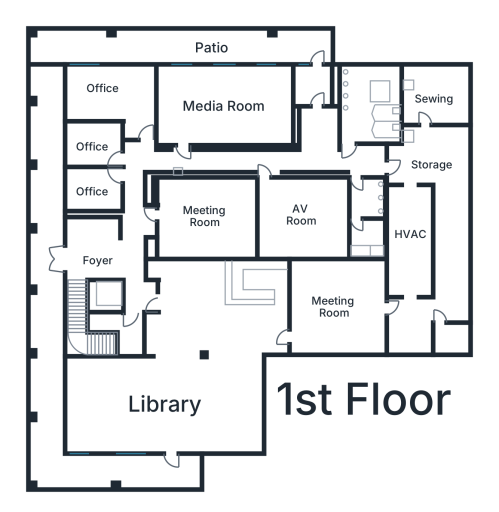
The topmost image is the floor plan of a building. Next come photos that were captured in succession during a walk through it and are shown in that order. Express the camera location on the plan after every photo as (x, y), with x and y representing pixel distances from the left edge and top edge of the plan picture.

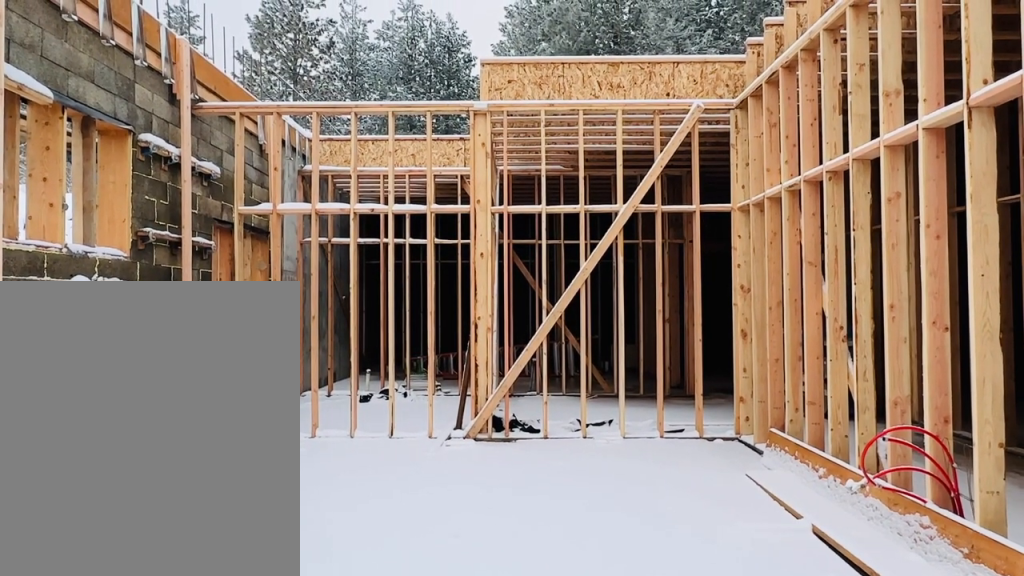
(195, 103)
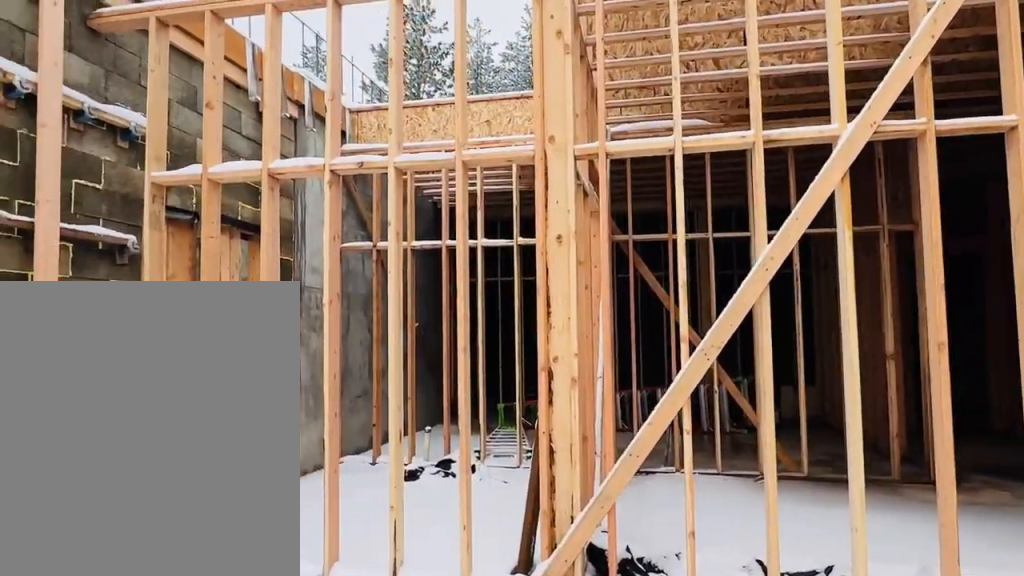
(265, 105)
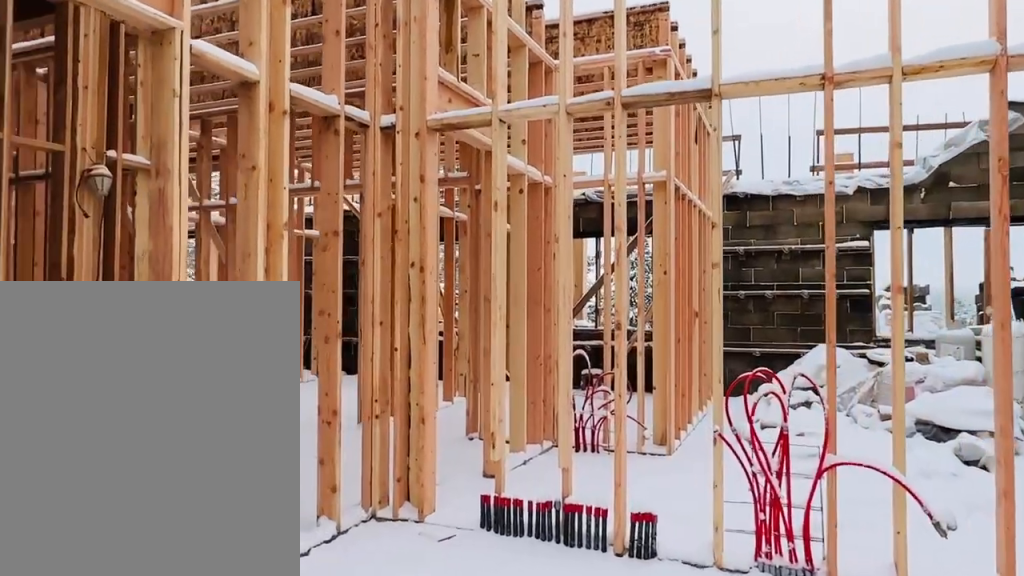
(226, 107)
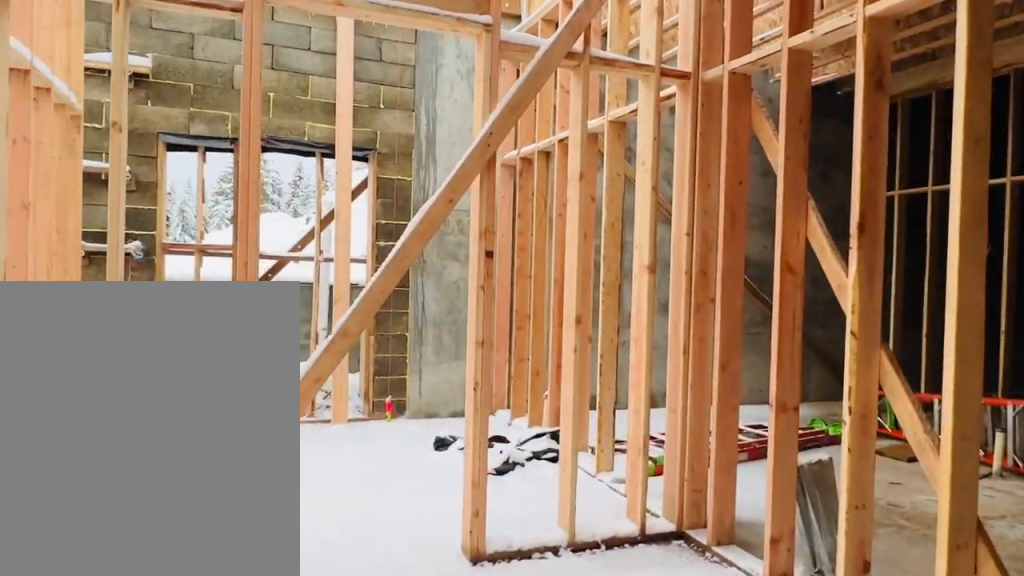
(316, 147)
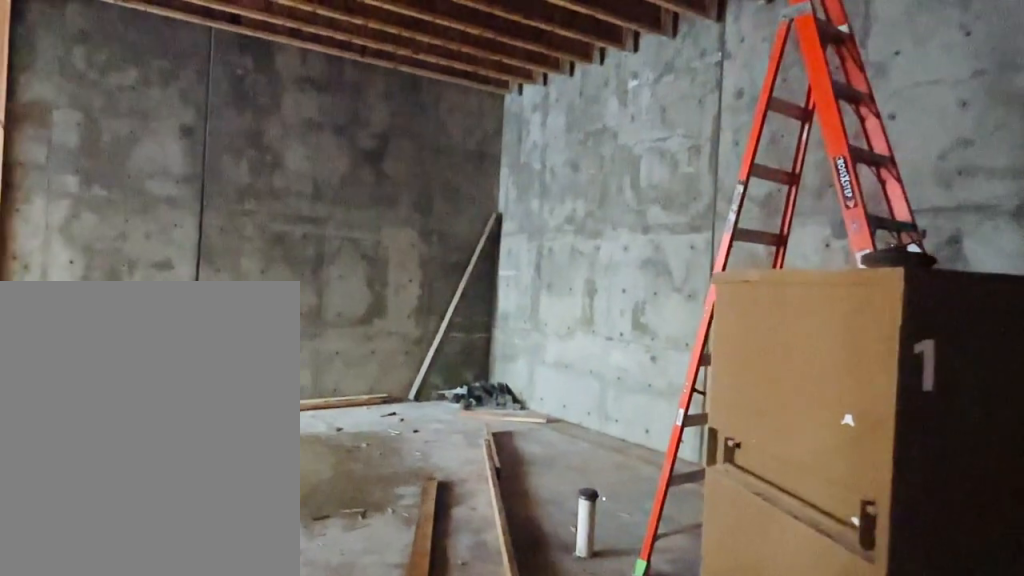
(428, 146)
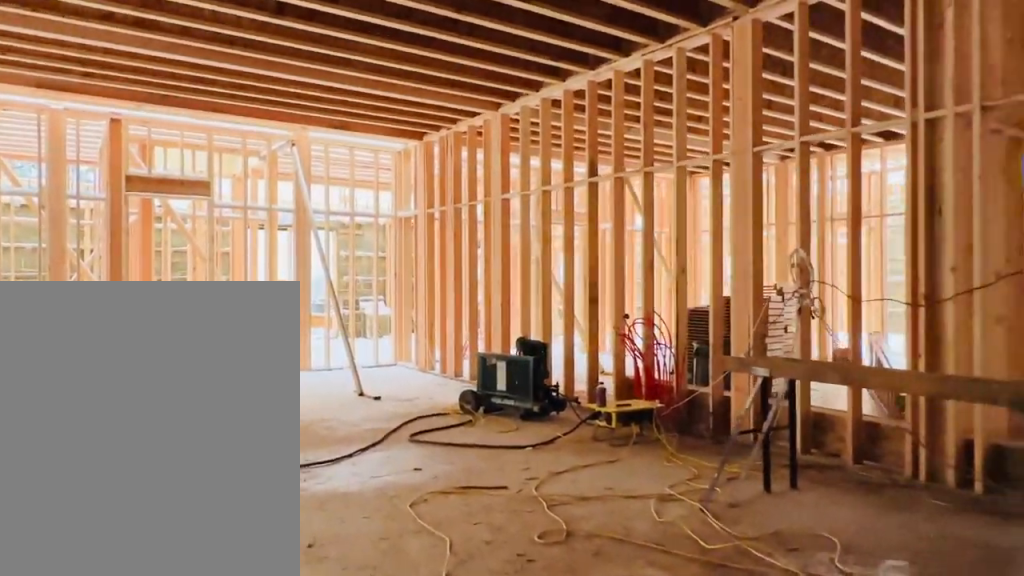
(284, 310)
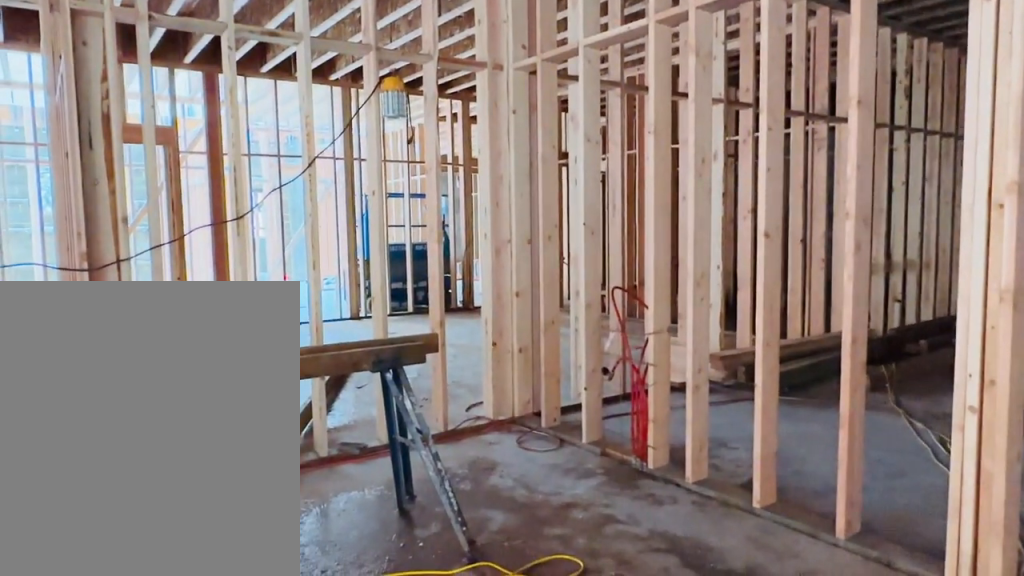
(265, 309)
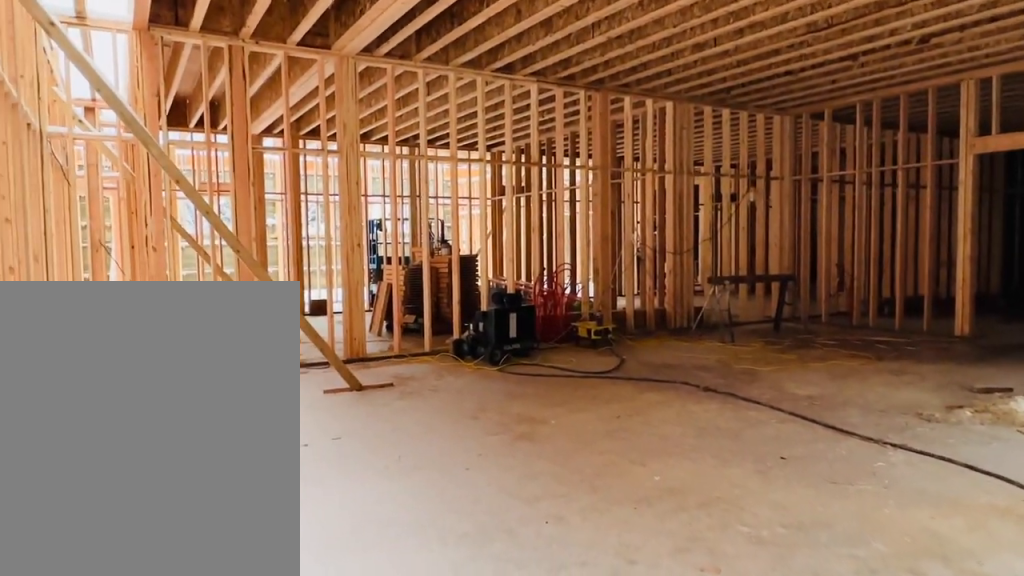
(150, 375)
